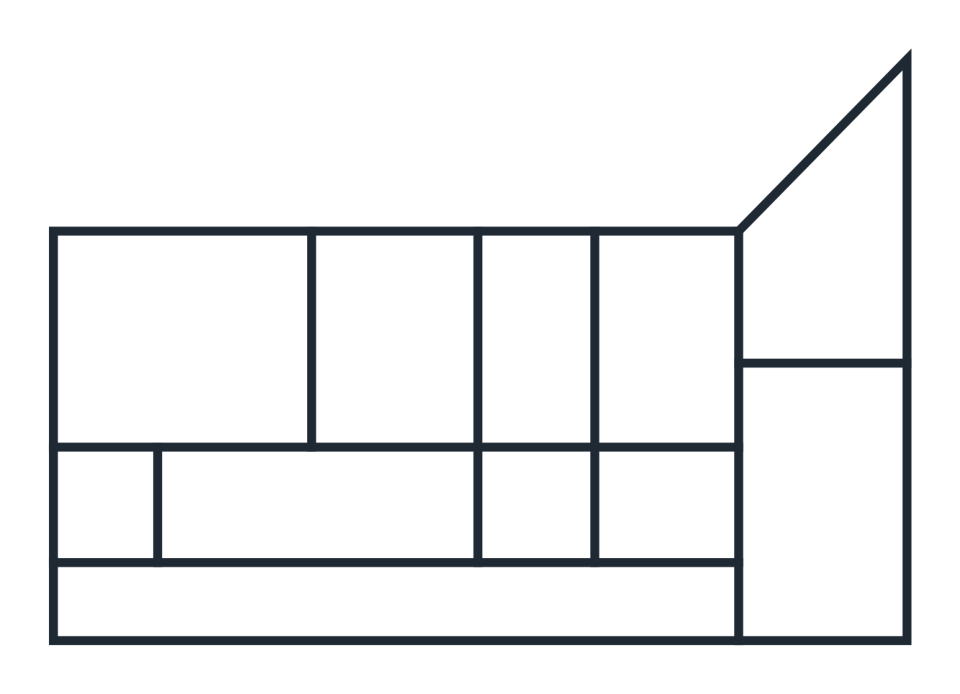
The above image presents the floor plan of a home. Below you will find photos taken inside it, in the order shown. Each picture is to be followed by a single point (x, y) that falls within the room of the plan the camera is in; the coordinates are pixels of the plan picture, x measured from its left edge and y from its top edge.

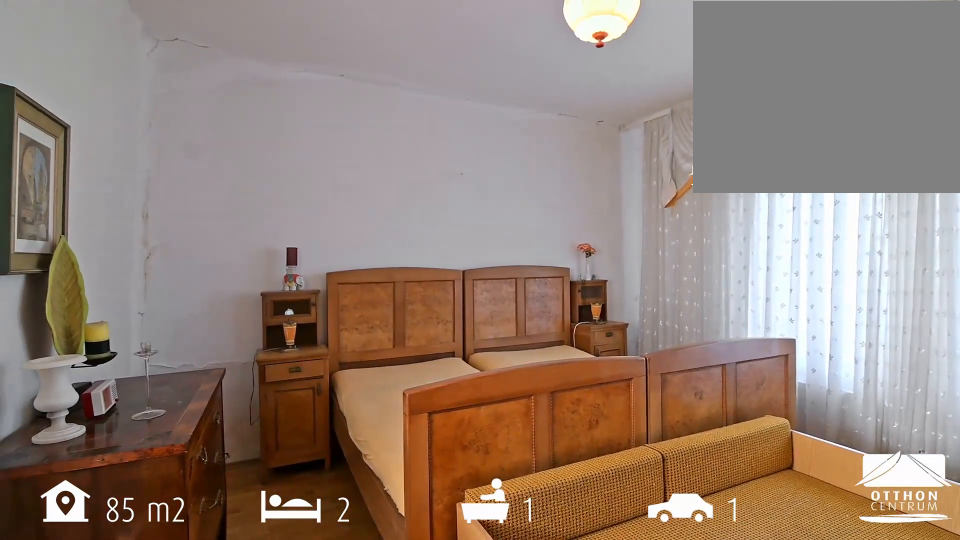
(187, 342)
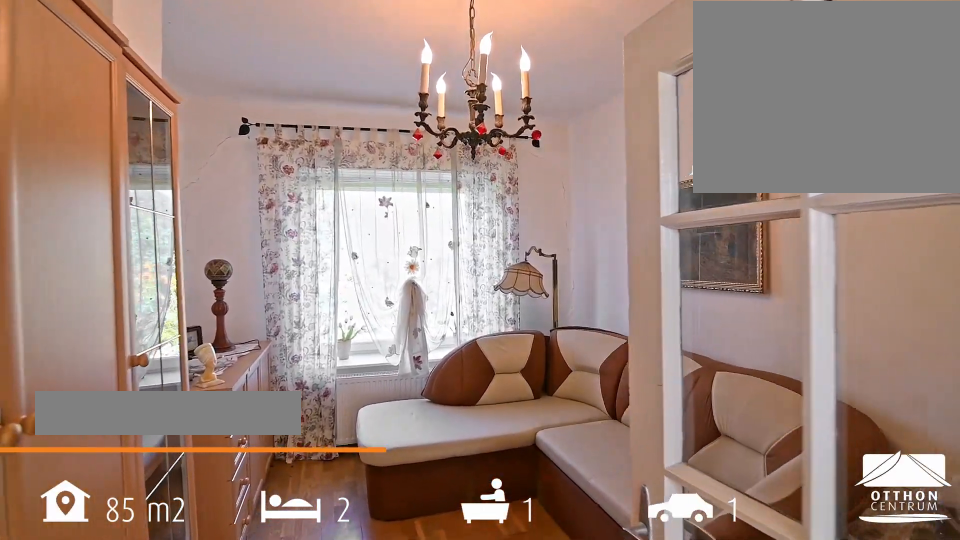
(400, 343)
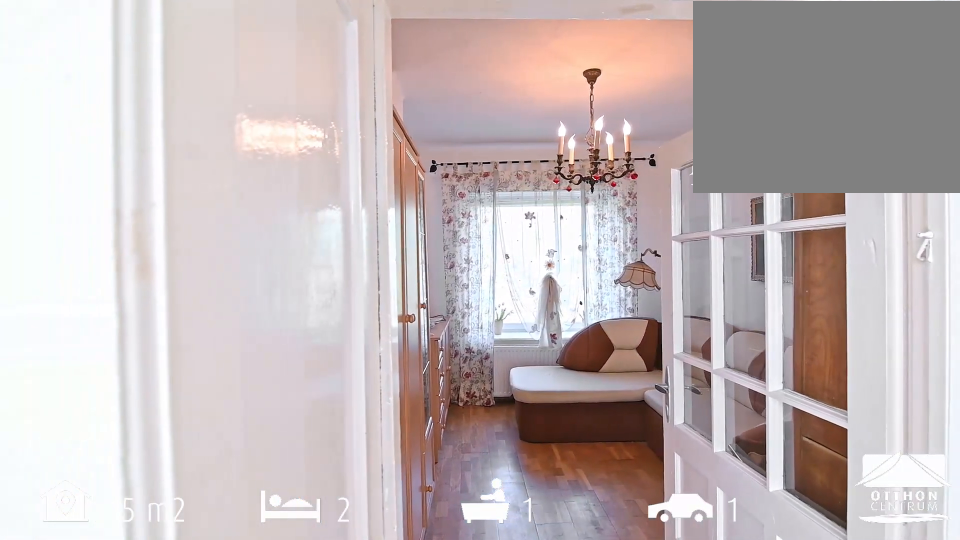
(400, 342)
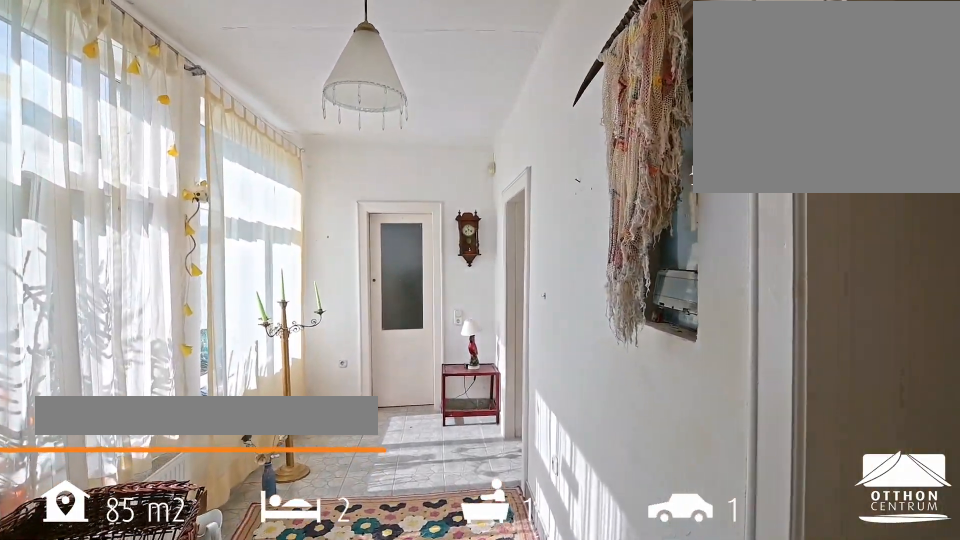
(325, 513)
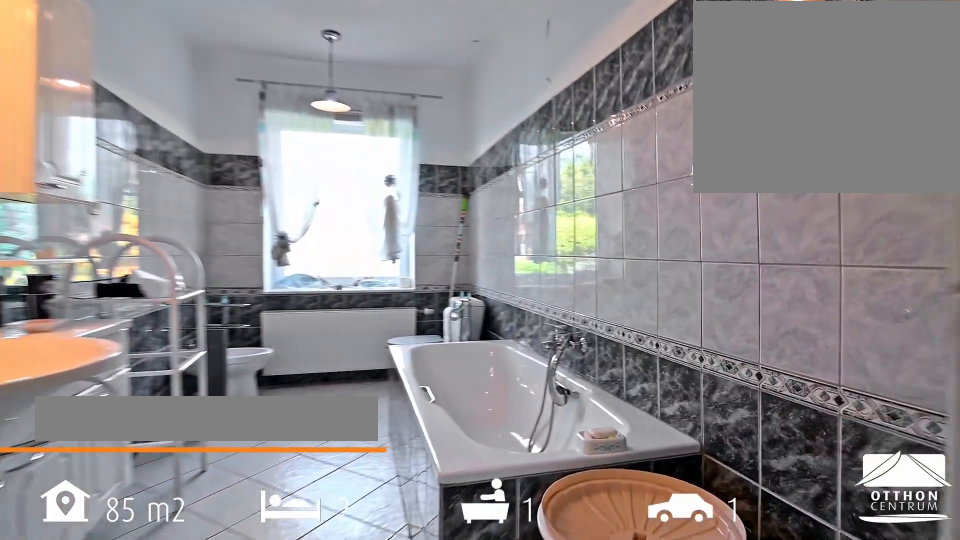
(538, 364)
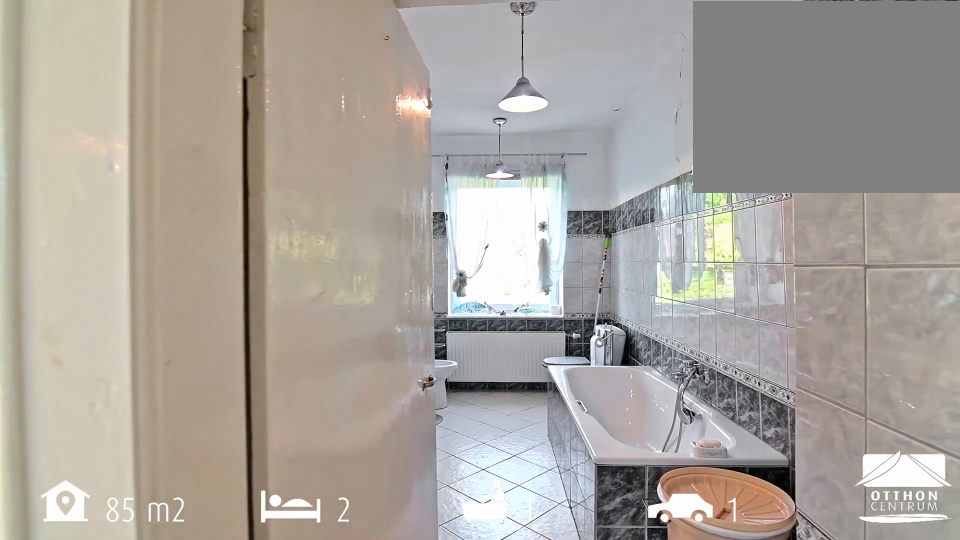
(538, 364)
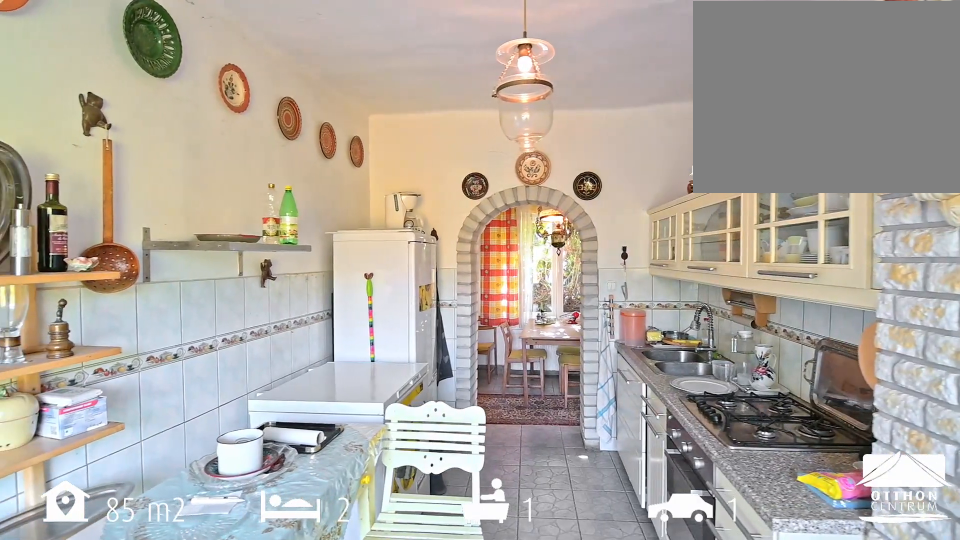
(671, 358)
